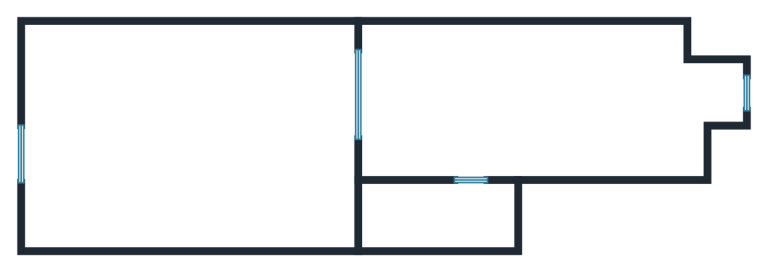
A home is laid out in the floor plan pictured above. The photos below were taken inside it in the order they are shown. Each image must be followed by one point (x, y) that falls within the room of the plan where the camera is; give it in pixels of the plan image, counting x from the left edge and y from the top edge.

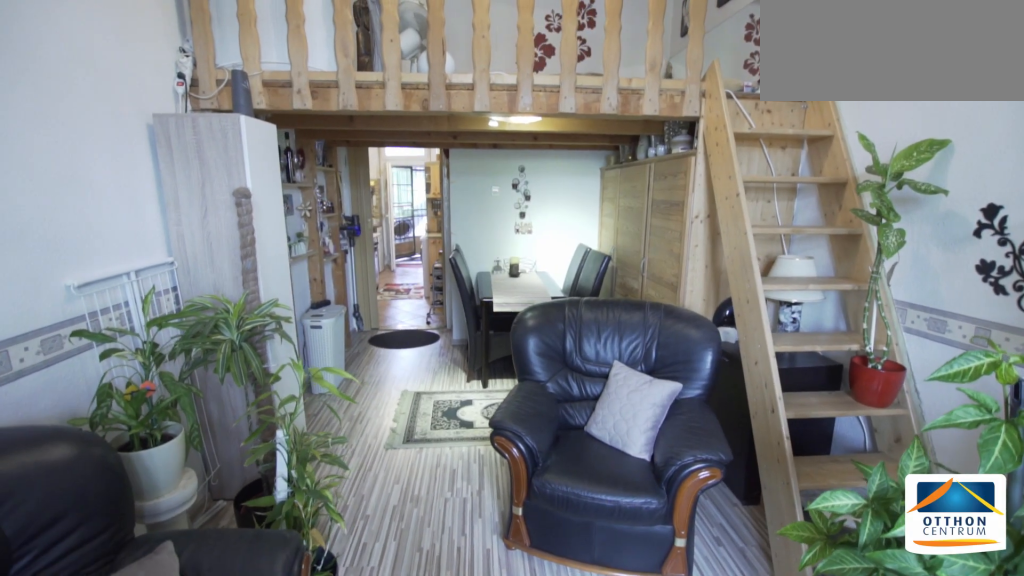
(179, 133)
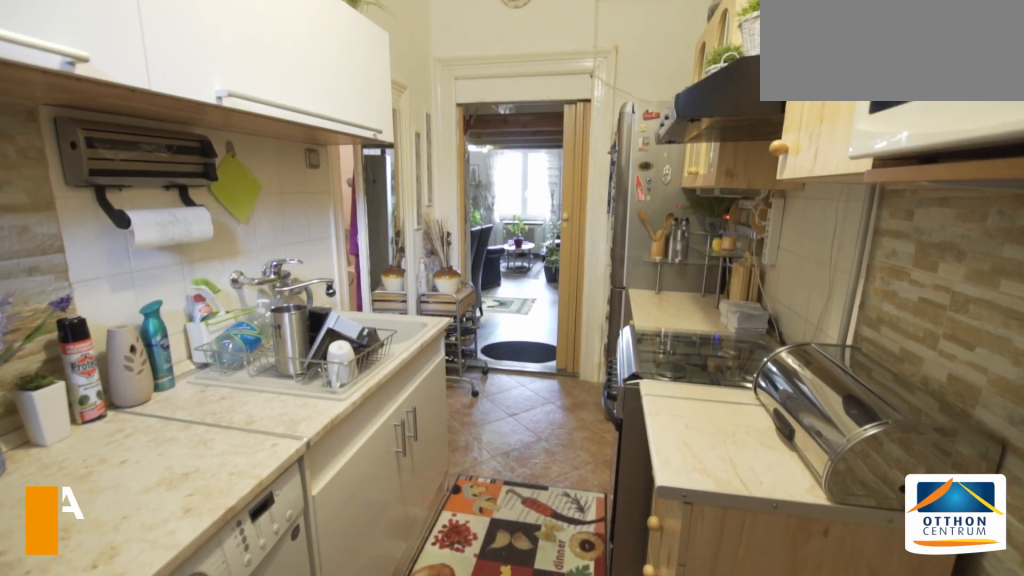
(506, 88)
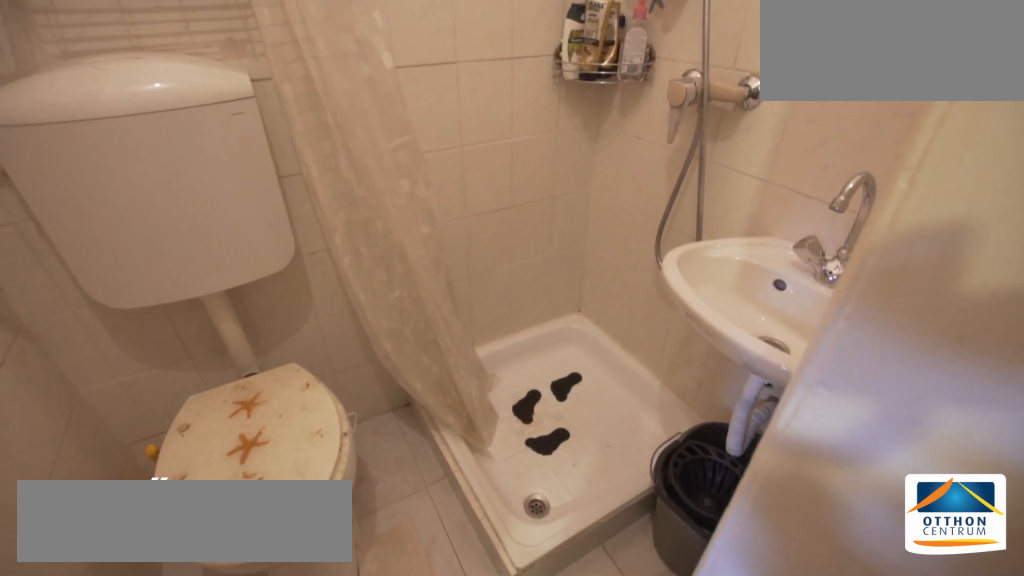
(422, 220)
